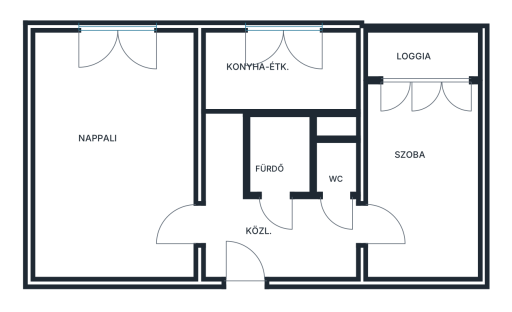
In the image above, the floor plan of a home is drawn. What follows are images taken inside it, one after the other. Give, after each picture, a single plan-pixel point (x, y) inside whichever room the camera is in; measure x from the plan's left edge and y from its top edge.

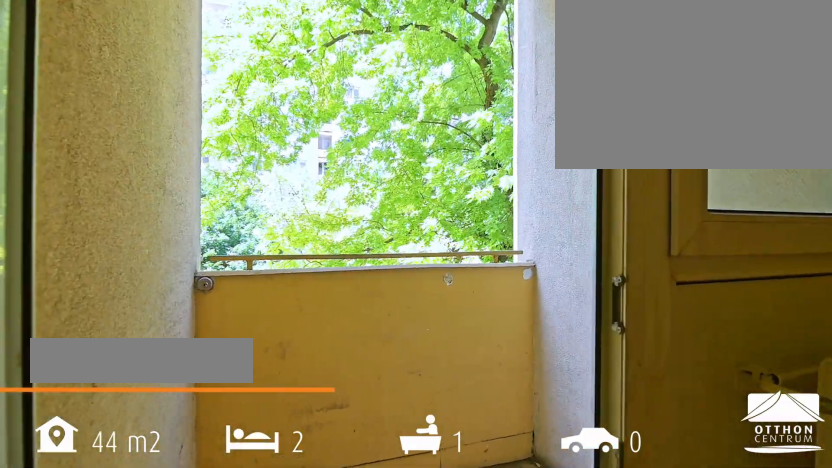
(460, 57)
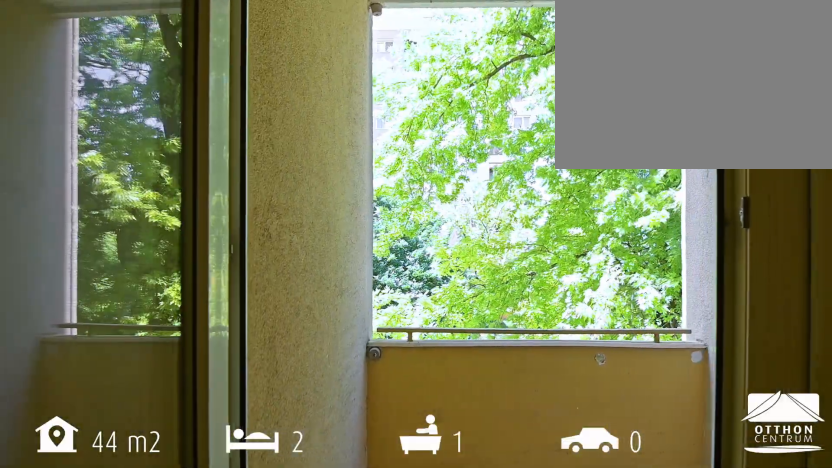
(460, 57)
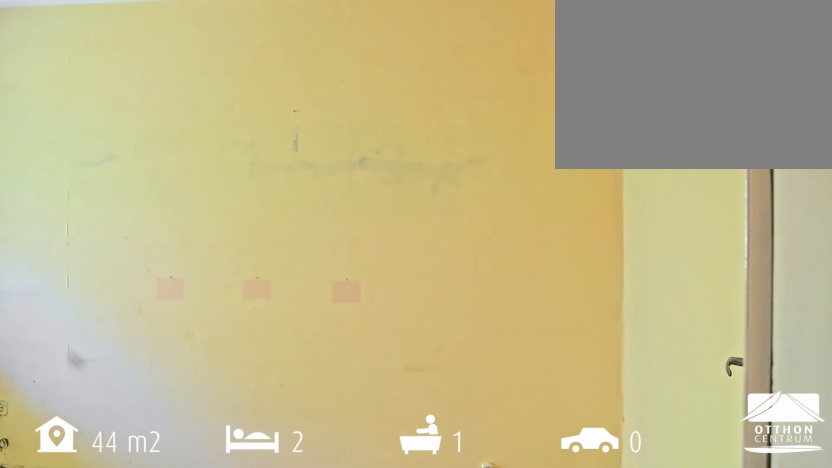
(414, 171)
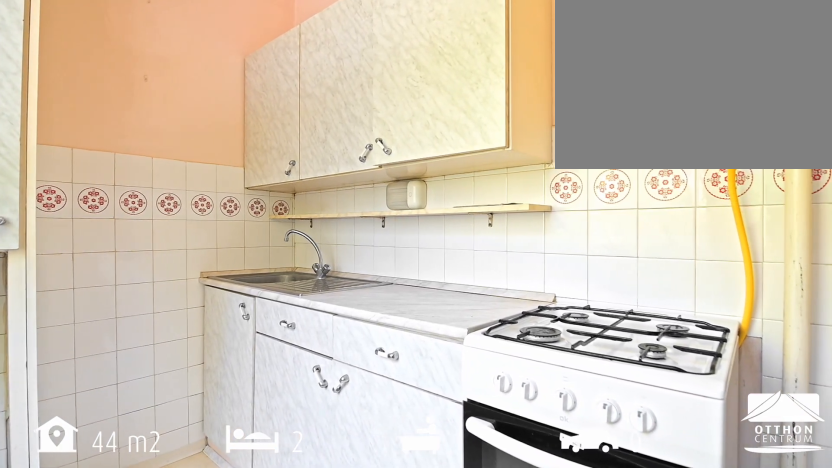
(277, 92)
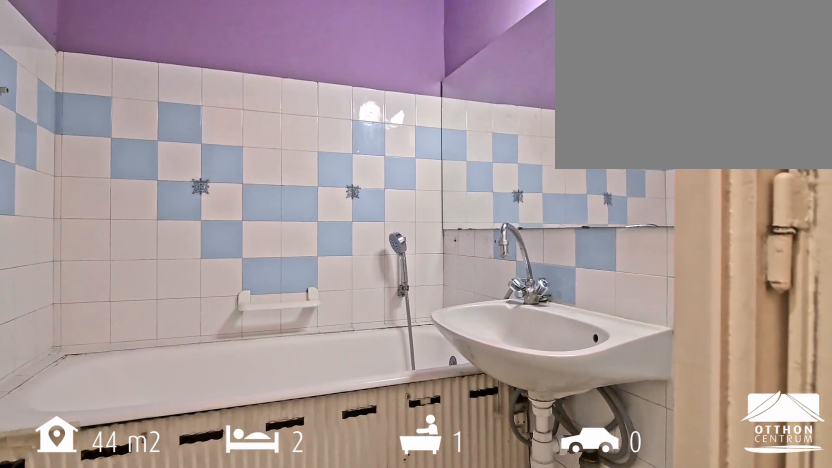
(284, 138)
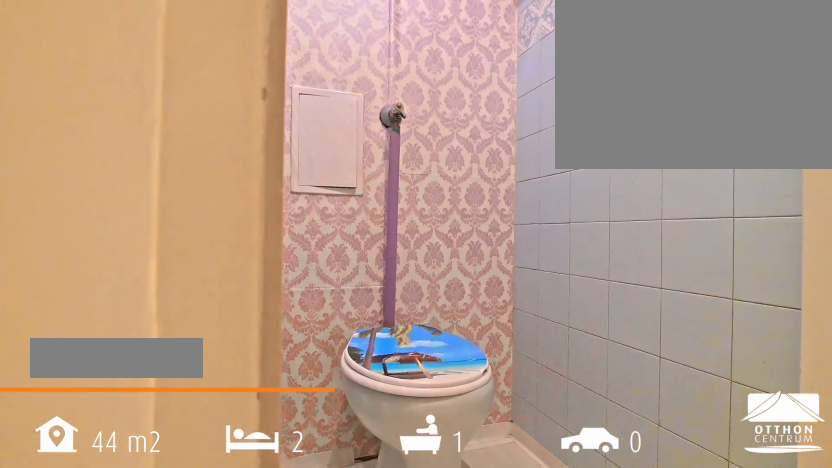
(335, 161)
